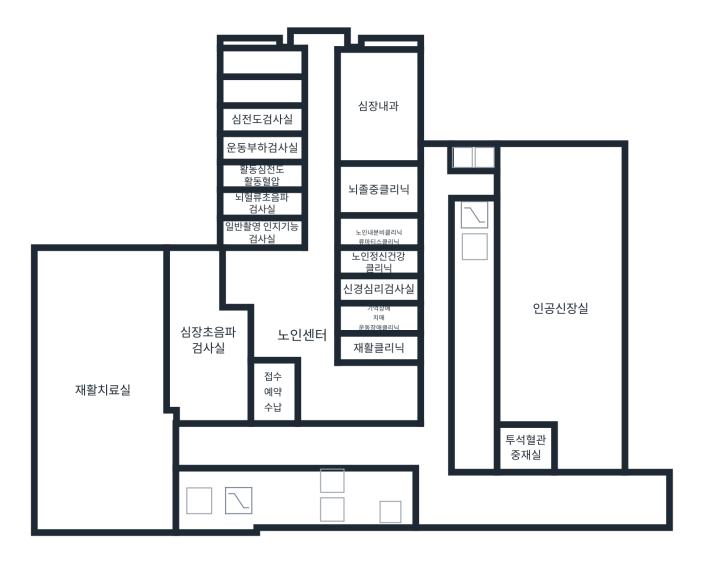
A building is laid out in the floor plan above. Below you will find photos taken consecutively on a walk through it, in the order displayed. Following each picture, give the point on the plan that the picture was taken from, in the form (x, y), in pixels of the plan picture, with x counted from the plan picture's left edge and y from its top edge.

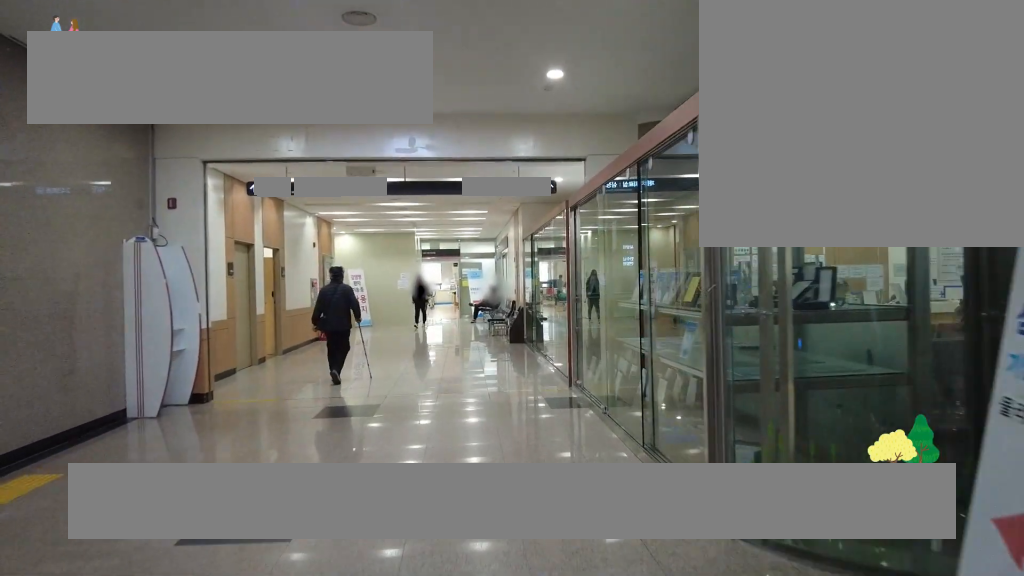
(335, 474)
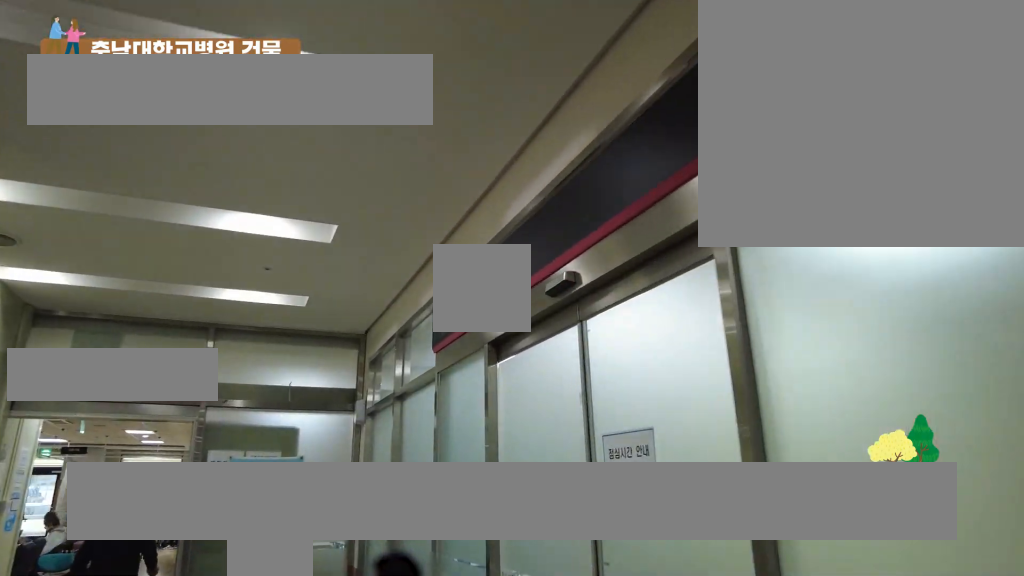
(277, 470)
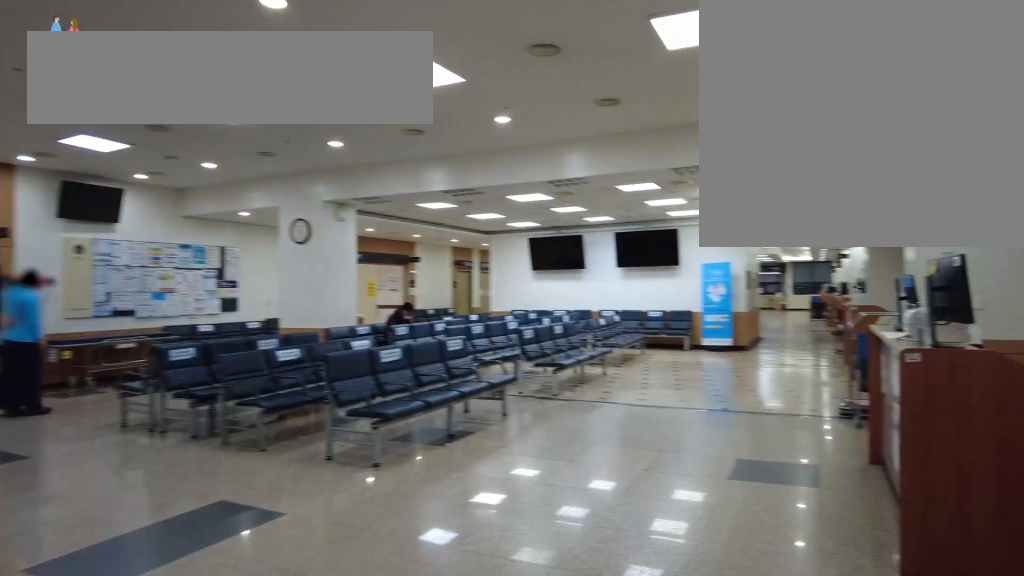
(334, 396)
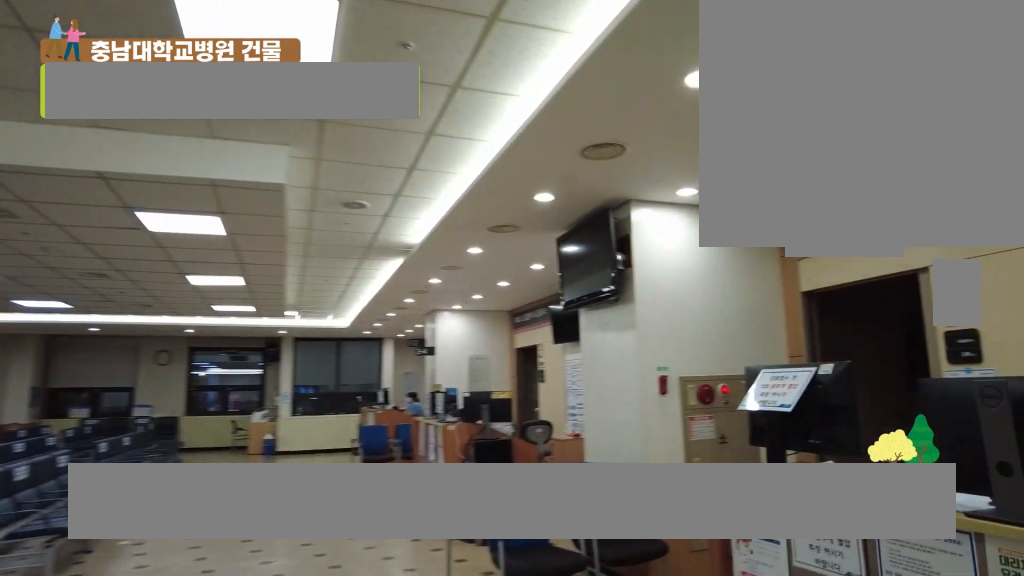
(334, 216)
